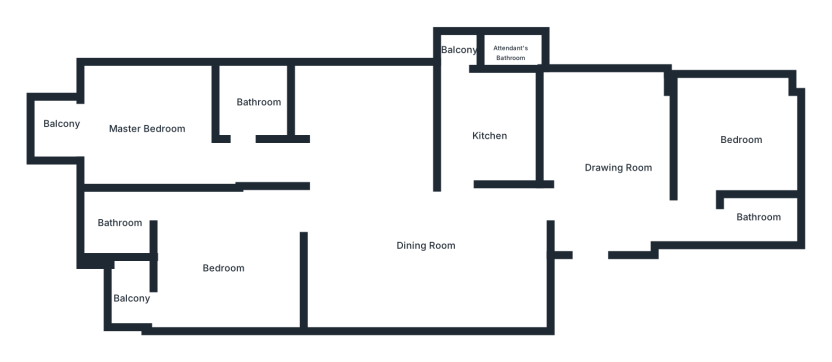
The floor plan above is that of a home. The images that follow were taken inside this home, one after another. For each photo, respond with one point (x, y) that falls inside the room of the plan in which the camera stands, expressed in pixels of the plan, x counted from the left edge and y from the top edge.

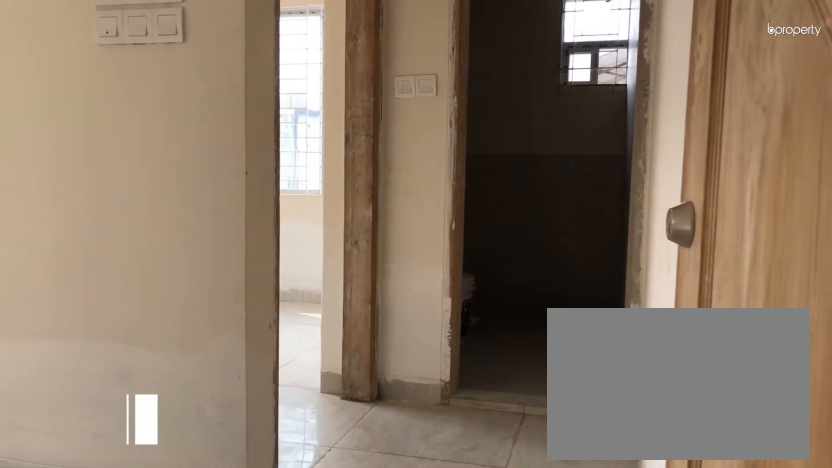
(620, 169)
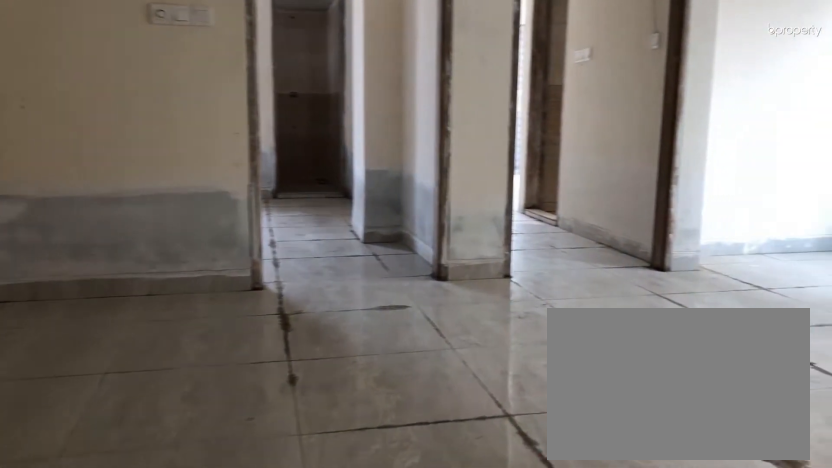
(430, 249)
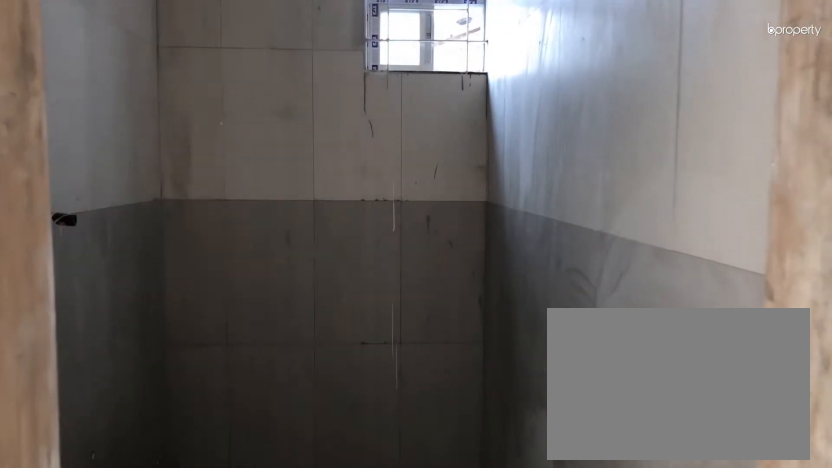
(759, 217)
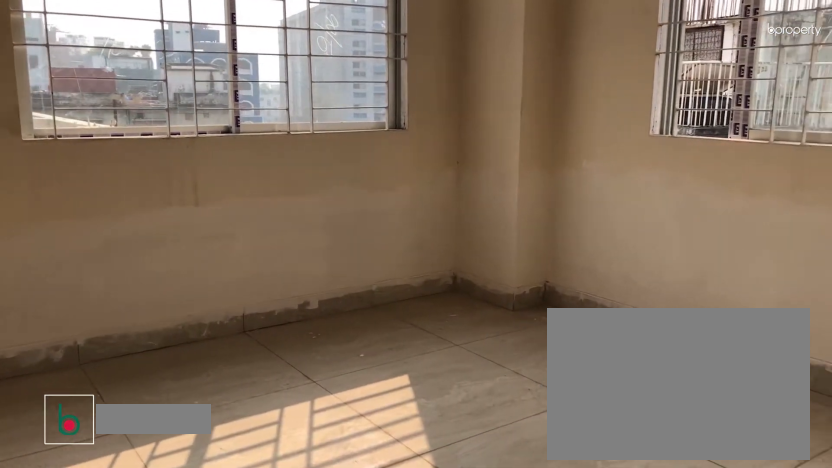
(744, 139)
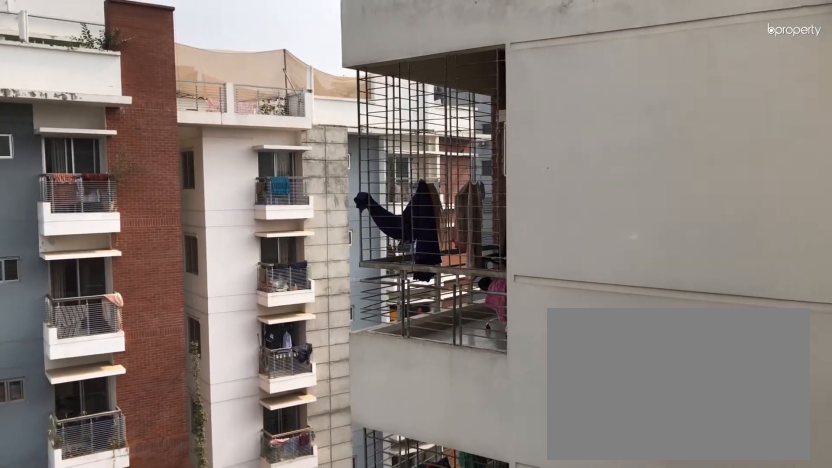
(63, 126)
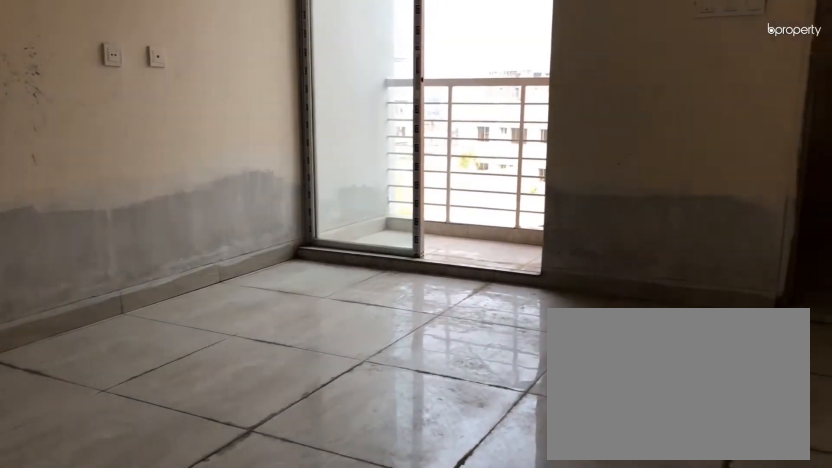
(226, 263)
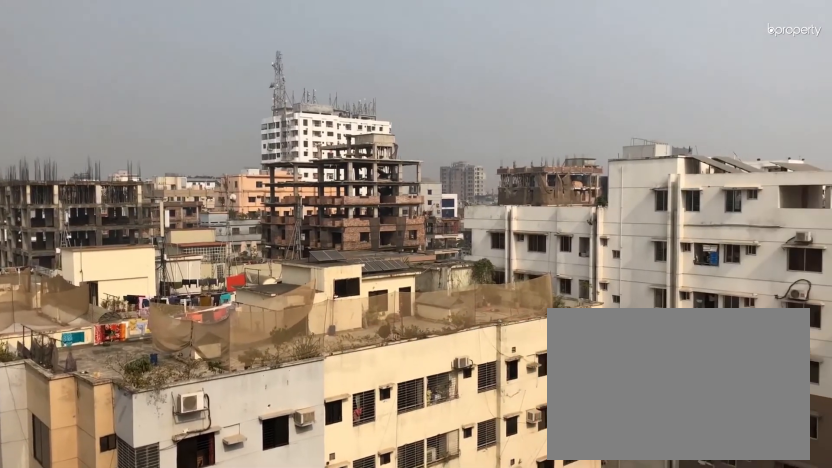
(130, 298)
